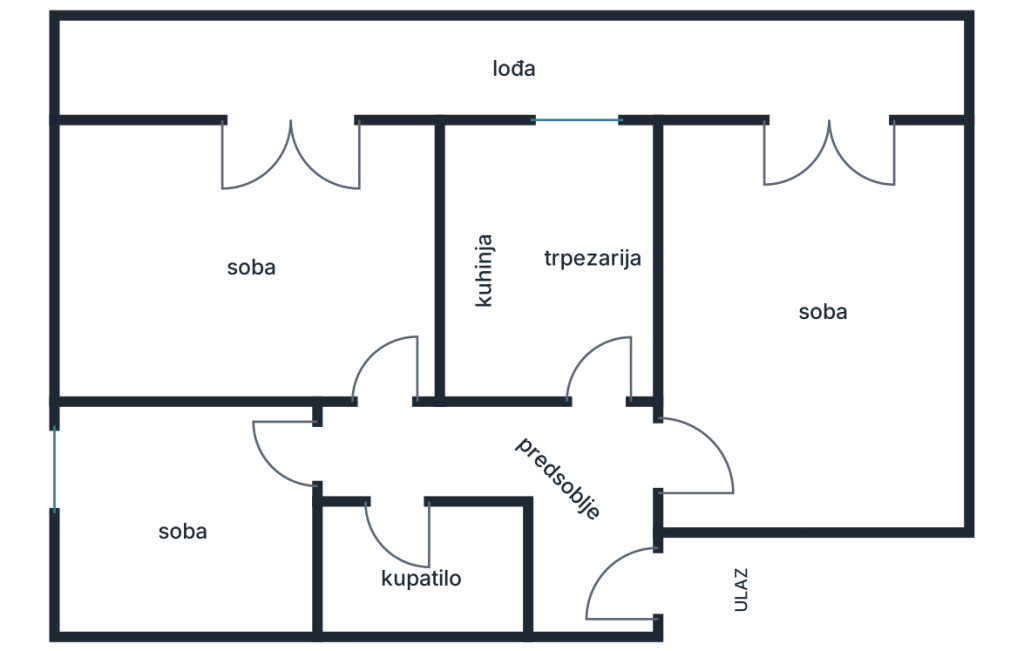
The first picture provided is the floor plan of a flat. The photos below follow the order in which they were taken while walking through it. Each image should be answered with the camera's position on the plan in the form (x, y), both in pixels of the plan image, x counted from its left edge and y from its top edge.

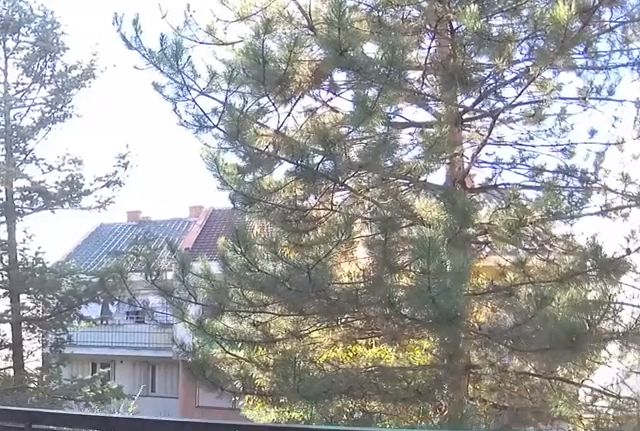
(843, 126)
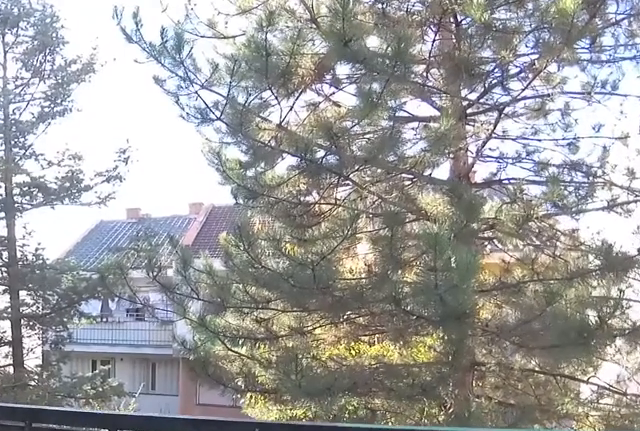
(845, 122)
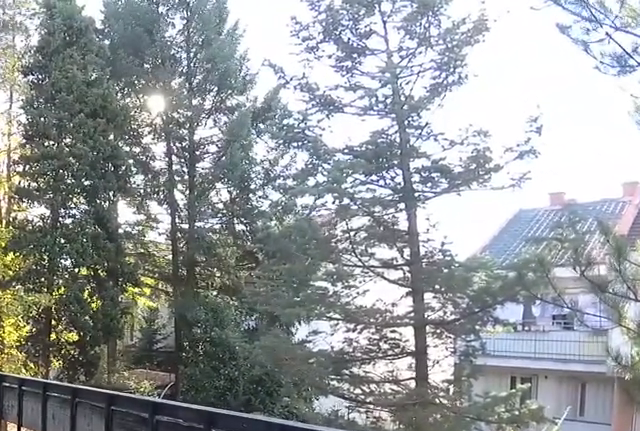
(852, 101)
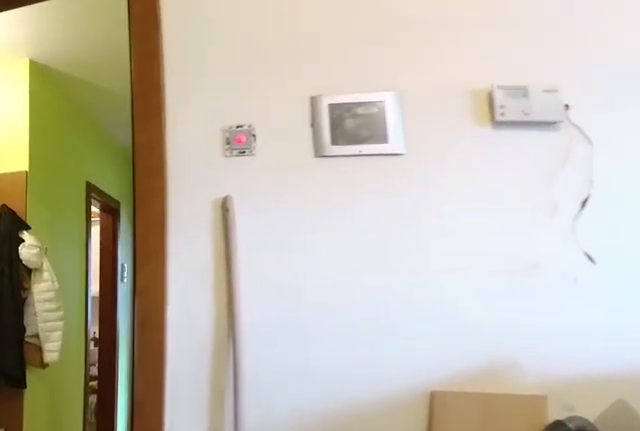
(780, 315)
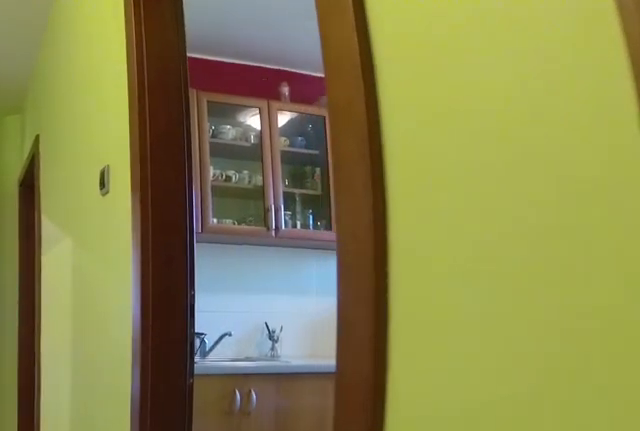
(705, 459)
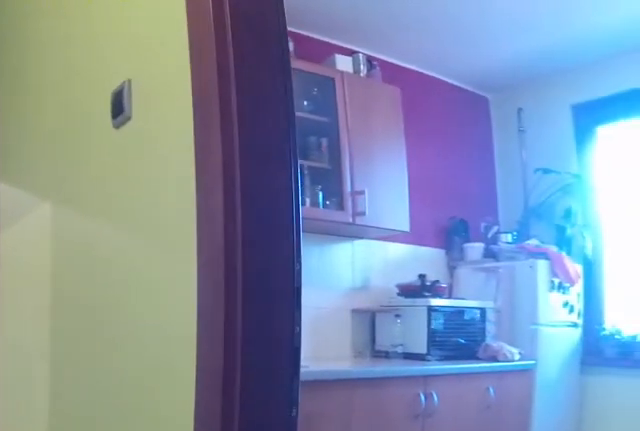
(653, 455)
